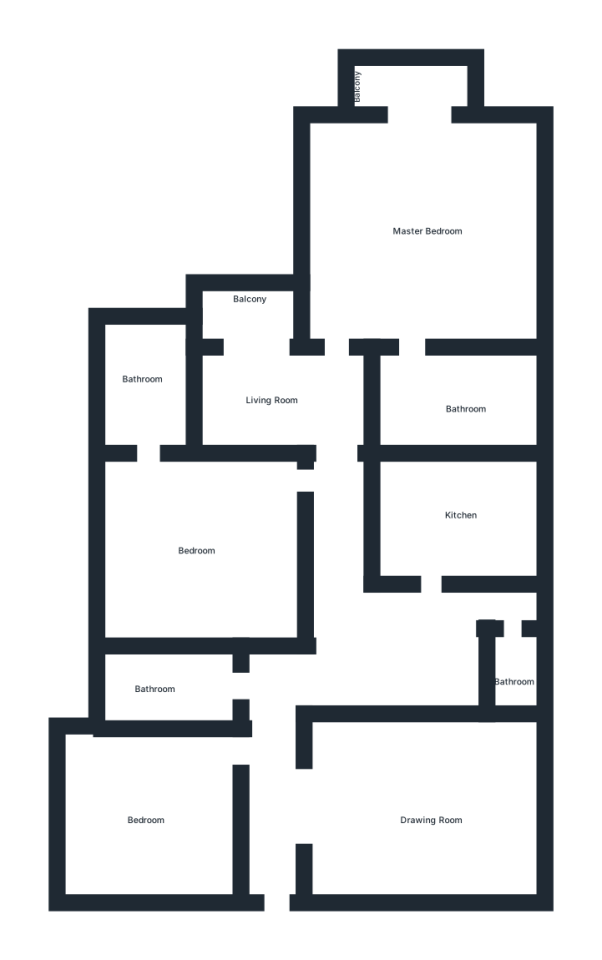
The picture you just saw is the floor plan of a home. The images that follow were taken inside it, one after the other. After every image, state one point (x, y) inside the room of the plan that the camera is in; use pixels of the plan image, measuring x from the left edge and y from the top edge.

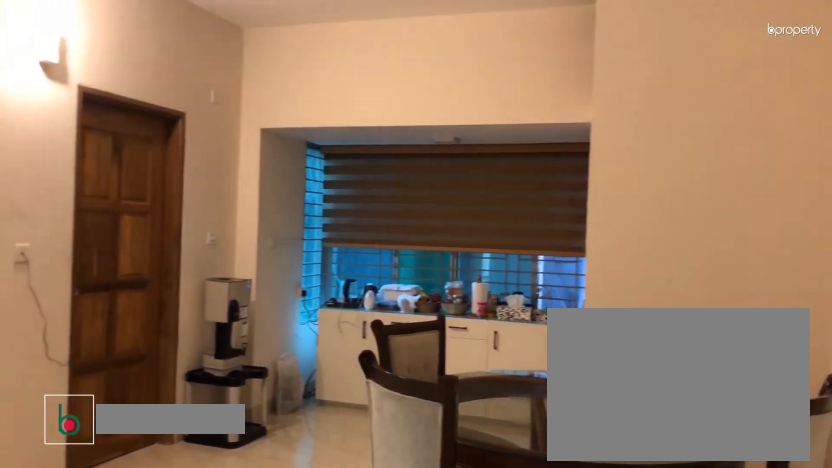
(362, 680)
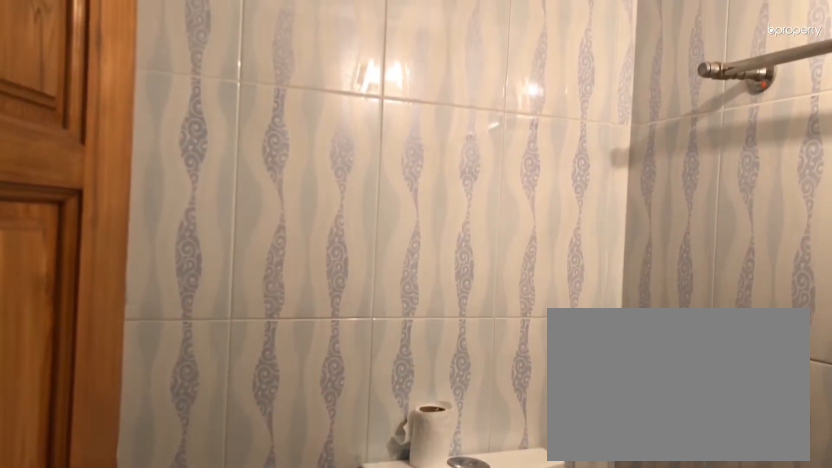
(515, 664)
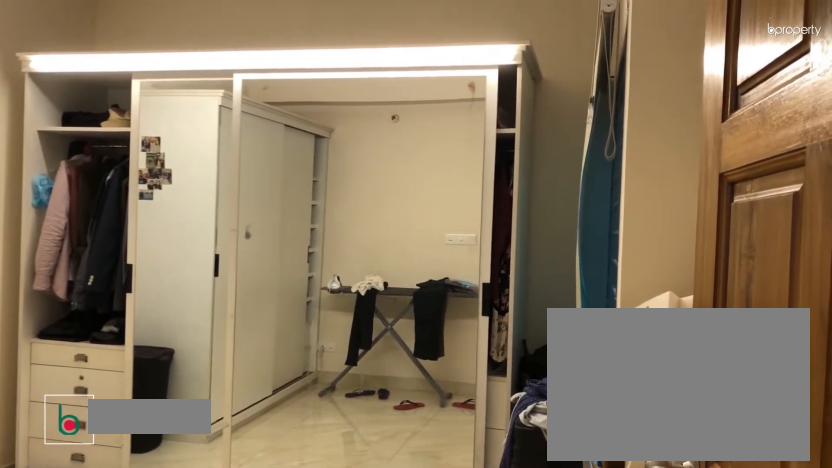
(164, 806)
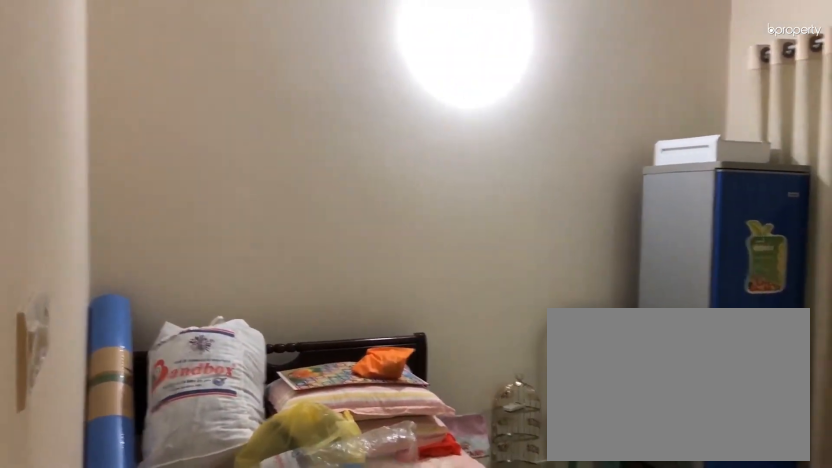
(177, 539)
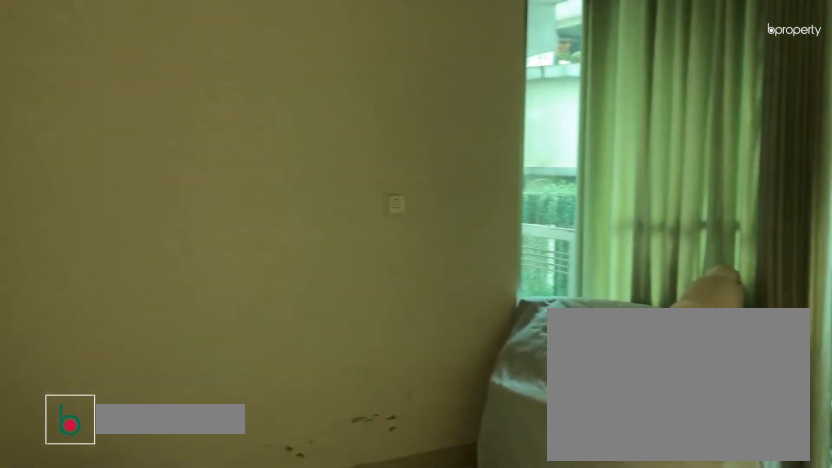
(259, 390)
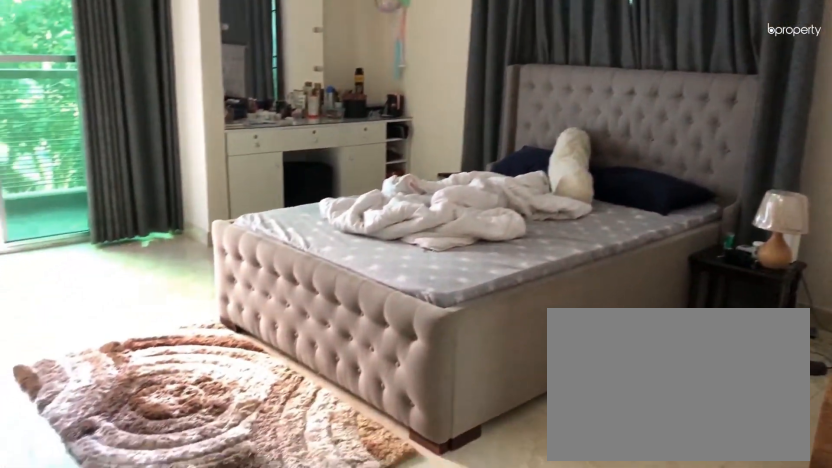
(424, 227)
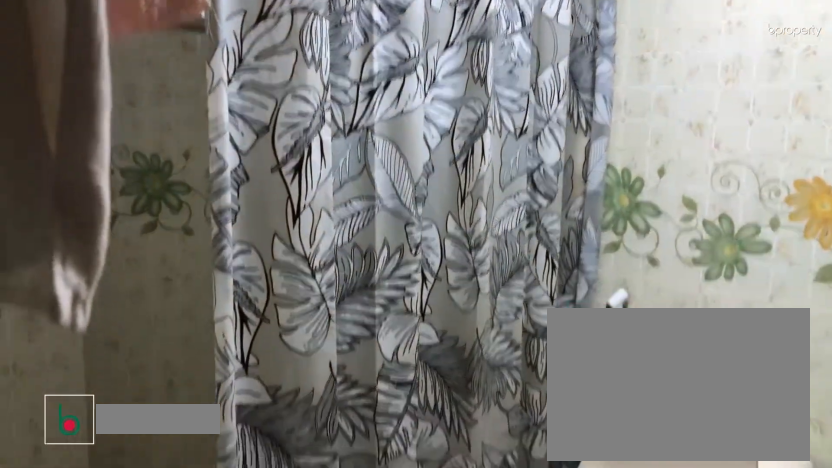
(461, 399)
